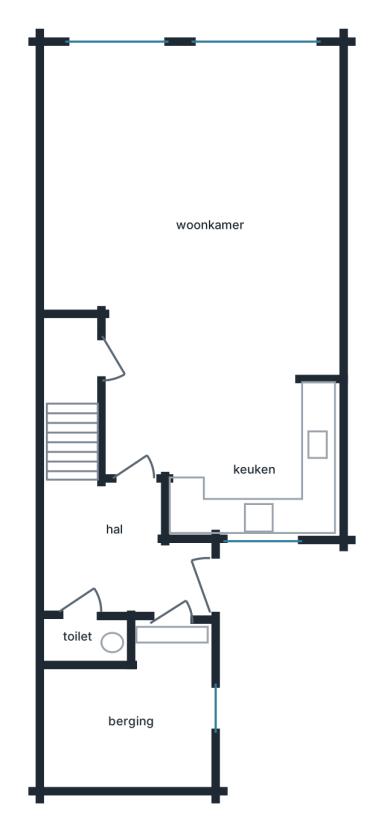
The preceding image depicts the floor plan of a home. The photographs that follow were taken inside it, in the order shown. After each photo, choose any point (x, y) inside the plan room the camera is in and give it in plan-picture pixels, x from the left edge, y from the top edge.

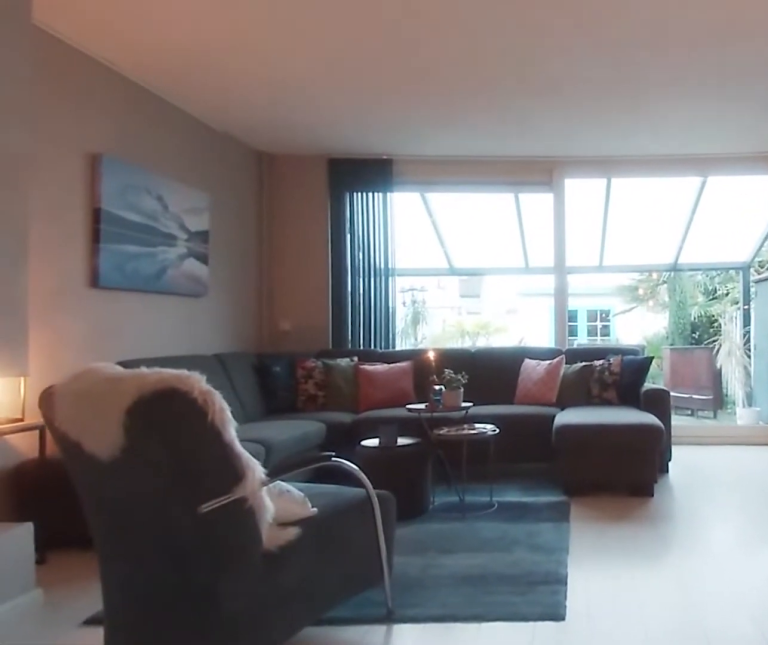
(136, 159)
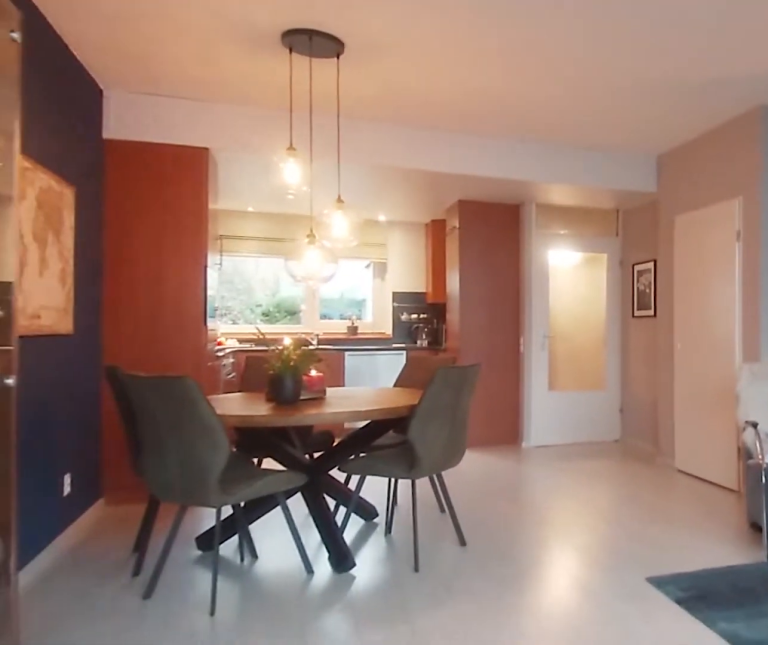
(136, 159)
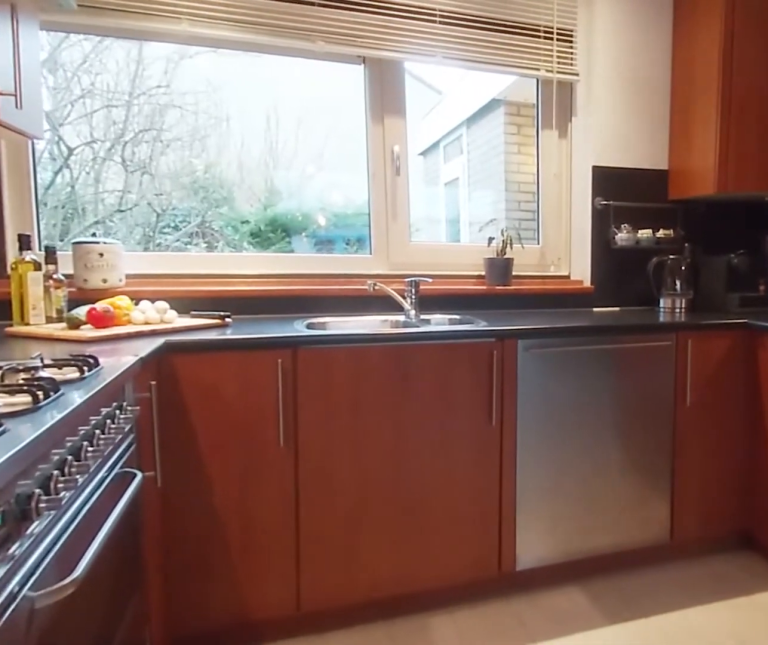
(256, 473)
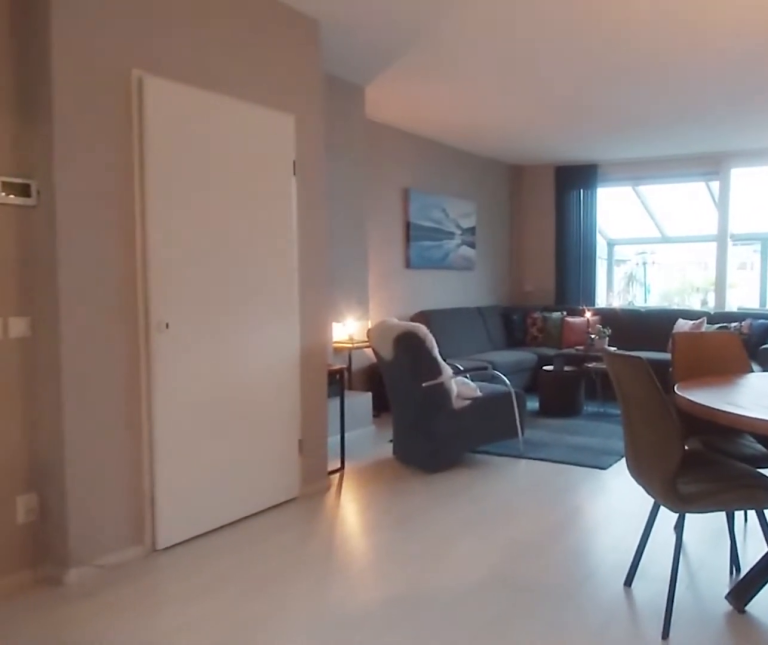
(133, 165)
